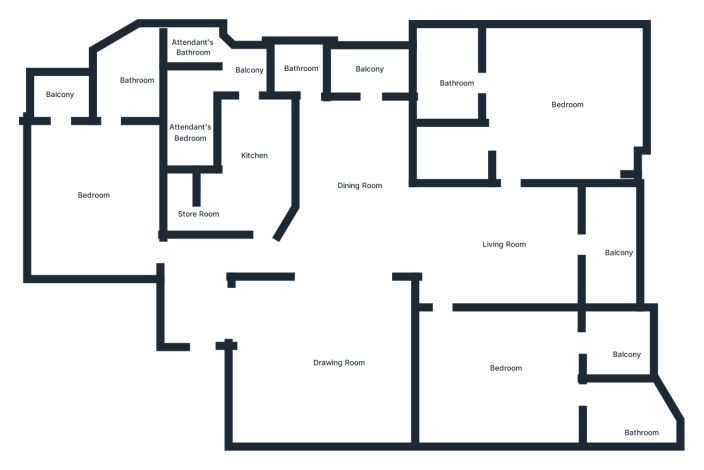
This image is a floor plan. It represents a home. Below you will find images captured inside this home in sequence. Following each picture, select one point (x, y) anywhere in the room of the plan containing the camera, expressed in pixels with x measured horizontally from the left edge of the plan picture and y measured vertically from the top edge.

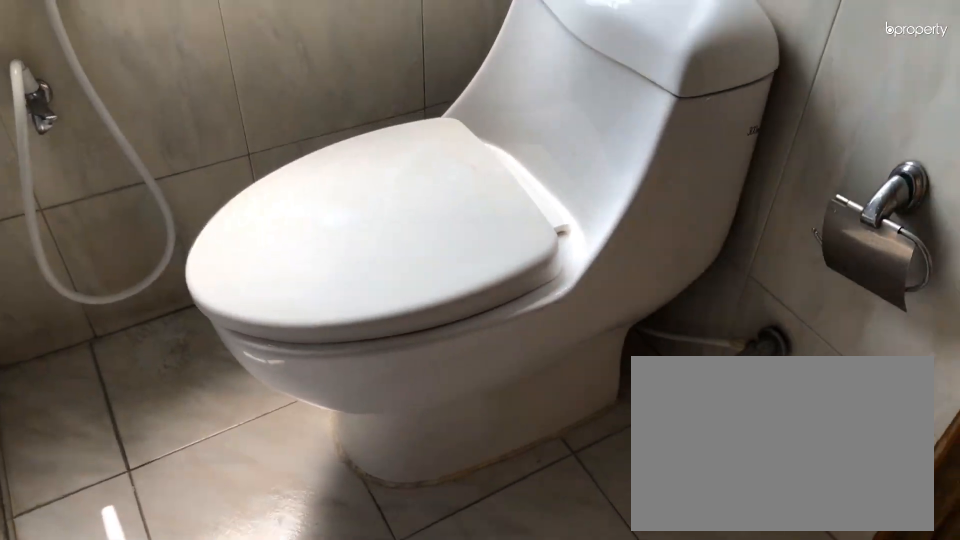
(441, 78)
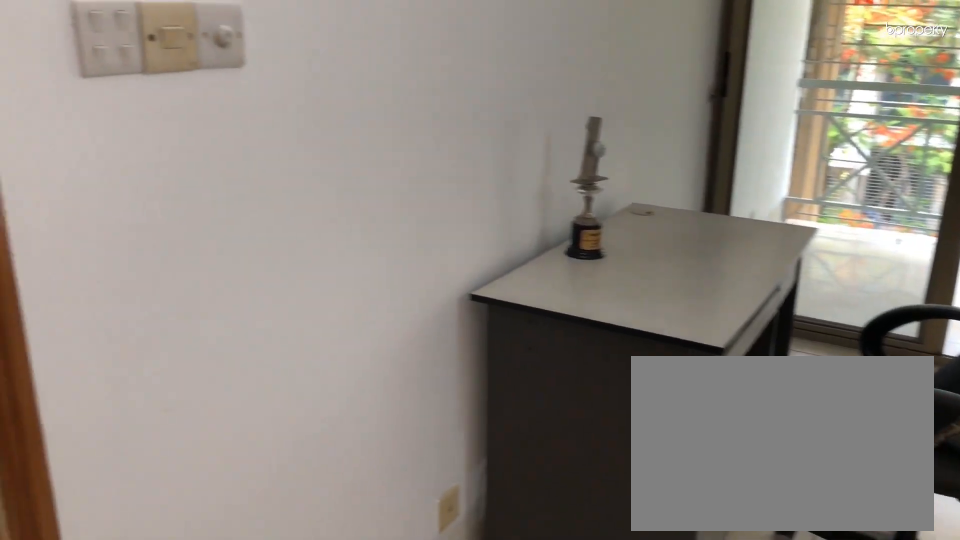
(514, 378)
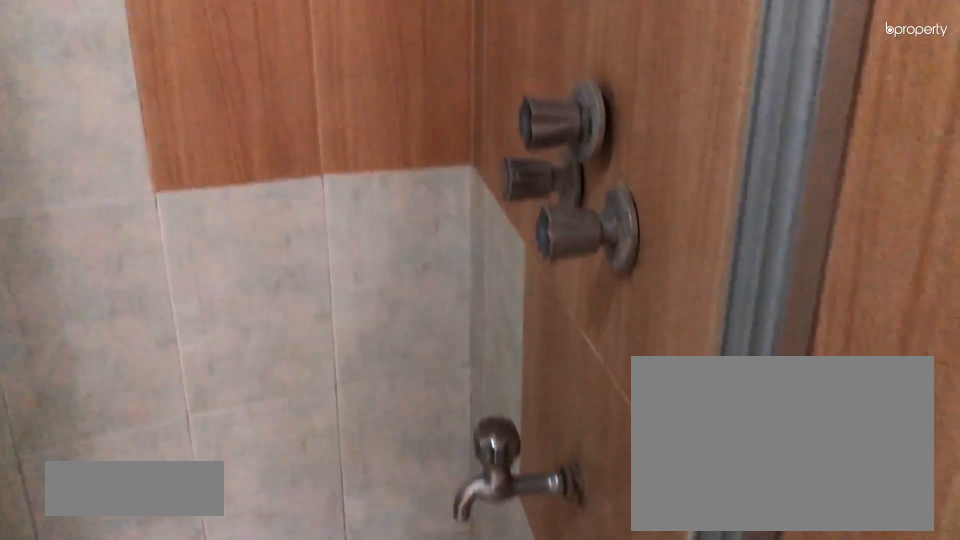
(627, 404)
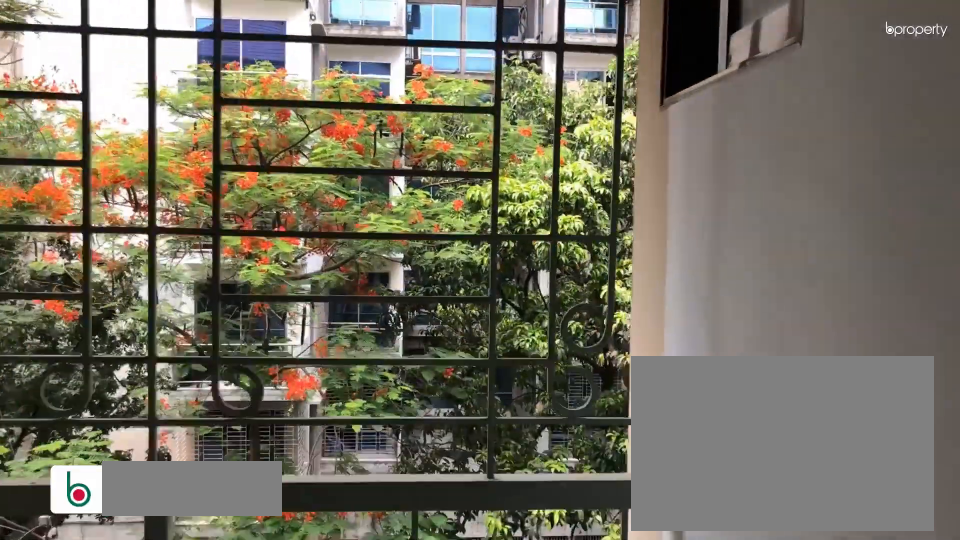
(627, 343)
